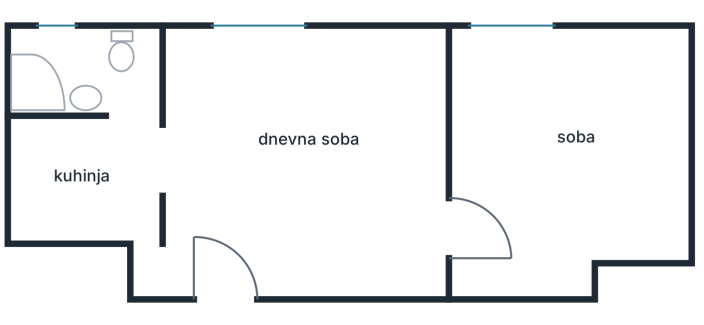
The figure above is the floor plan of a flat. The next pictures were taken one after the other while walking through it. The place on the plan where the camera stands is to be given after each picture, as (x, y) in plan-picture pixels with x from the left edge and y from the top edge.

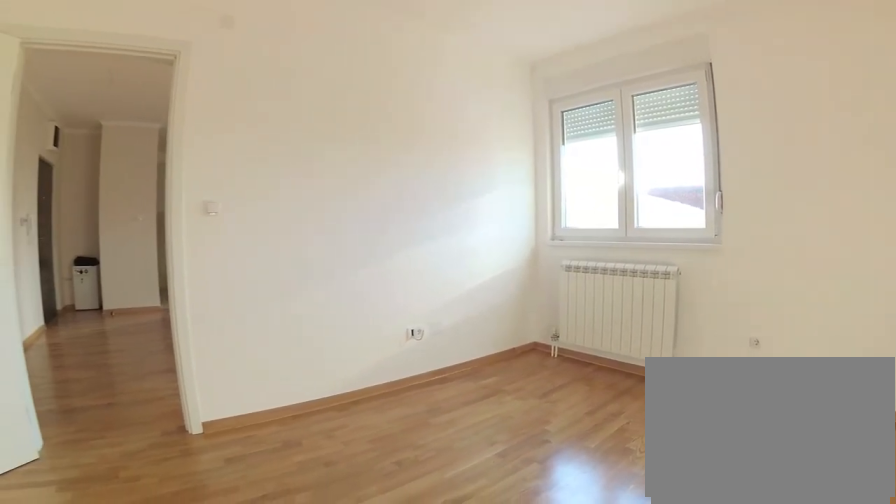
(593, 234)
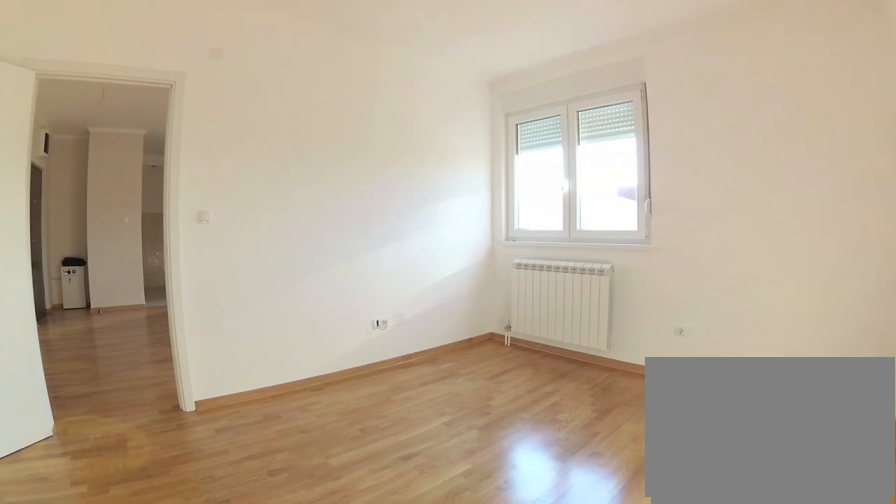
(624, 234)
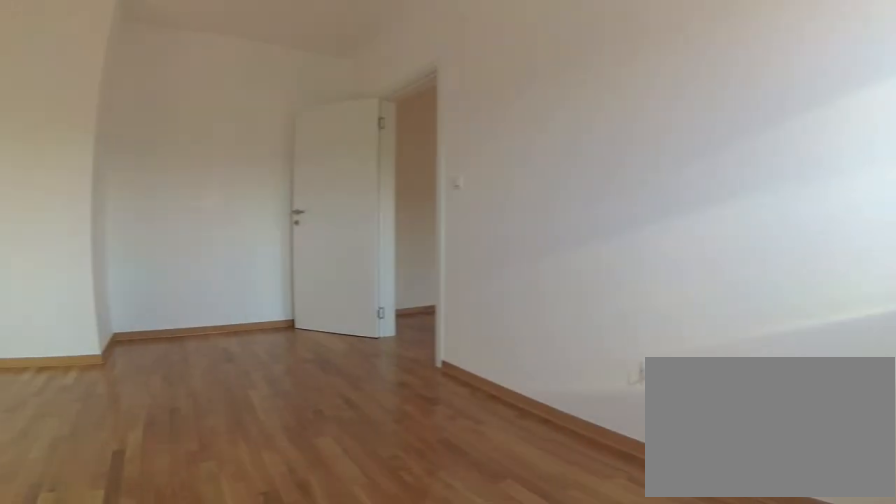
(591, 63)
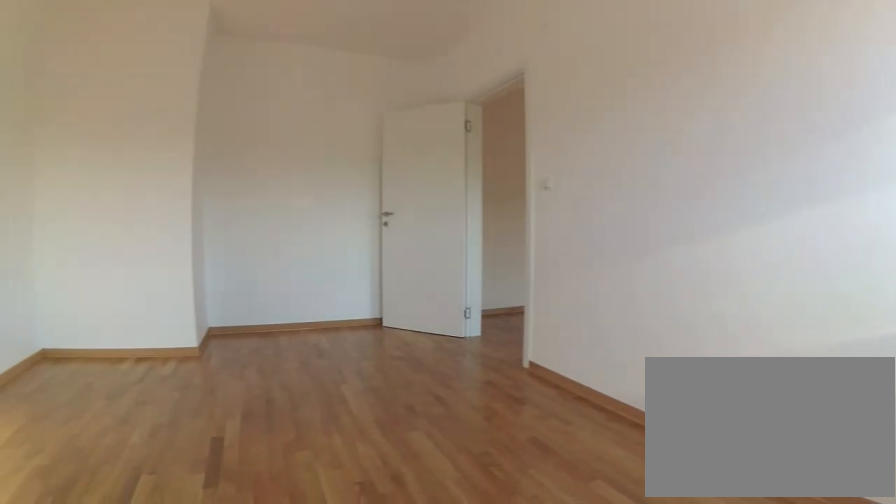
(588, 62)
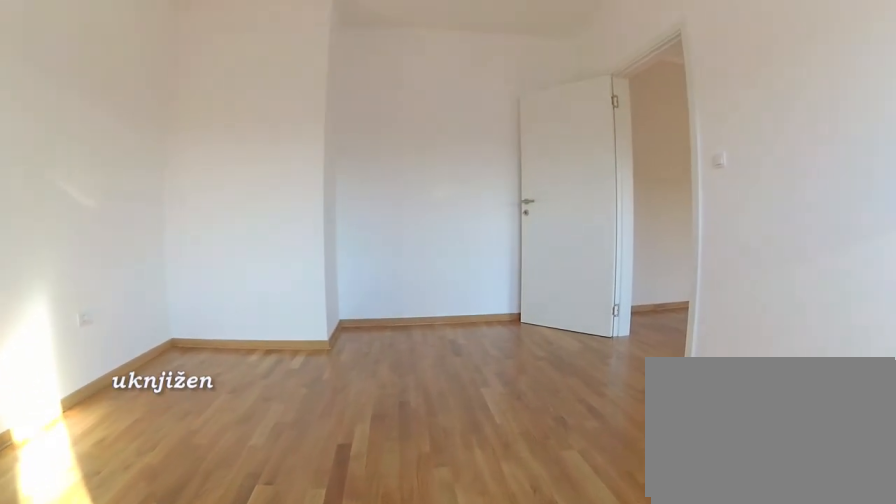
(570, 79)
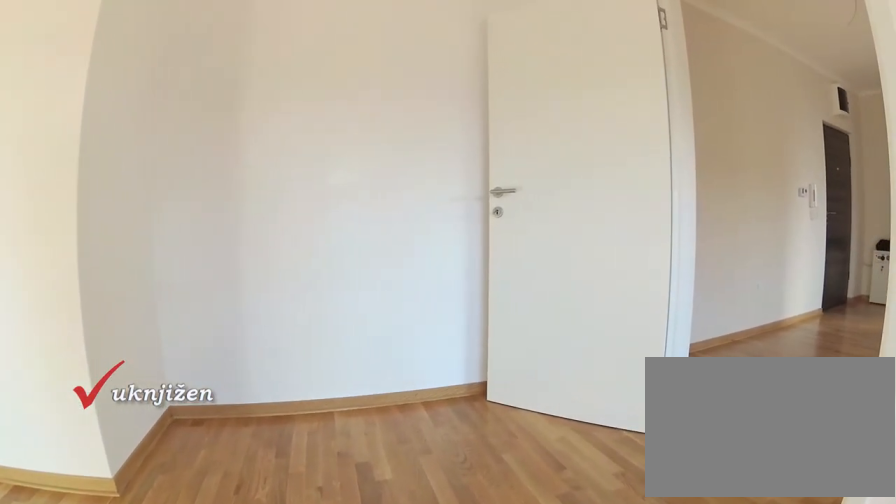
(548, 155)
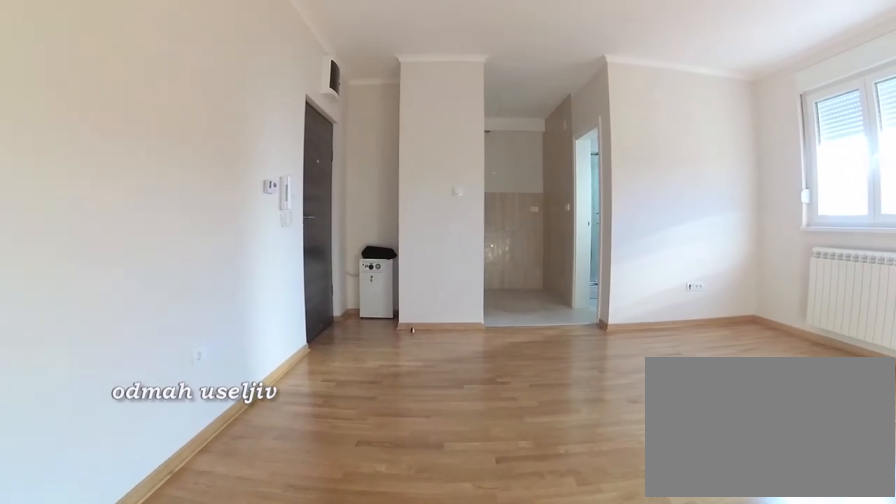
(454, 223)
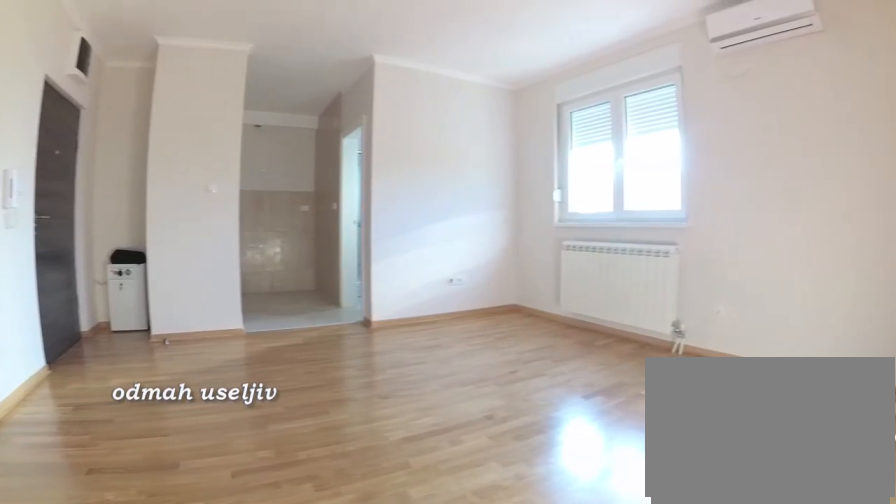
(452, 230)
